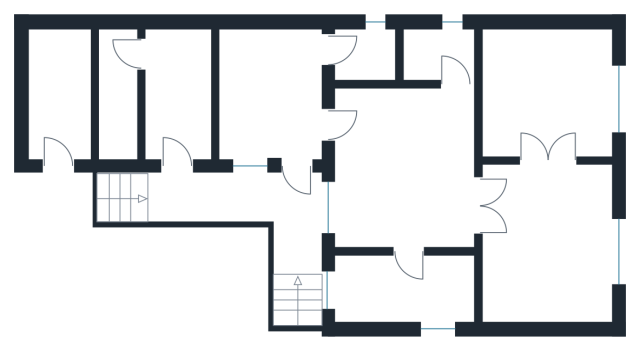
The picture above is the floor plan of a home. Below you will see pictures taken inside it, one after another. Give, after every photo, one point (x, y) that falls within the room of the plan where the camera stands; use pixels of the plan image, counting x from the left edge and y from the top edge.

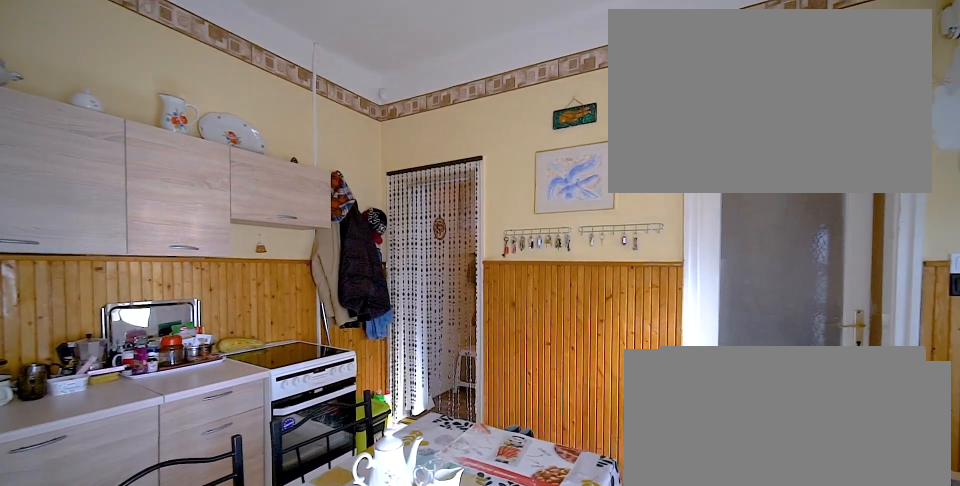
(272, 97)
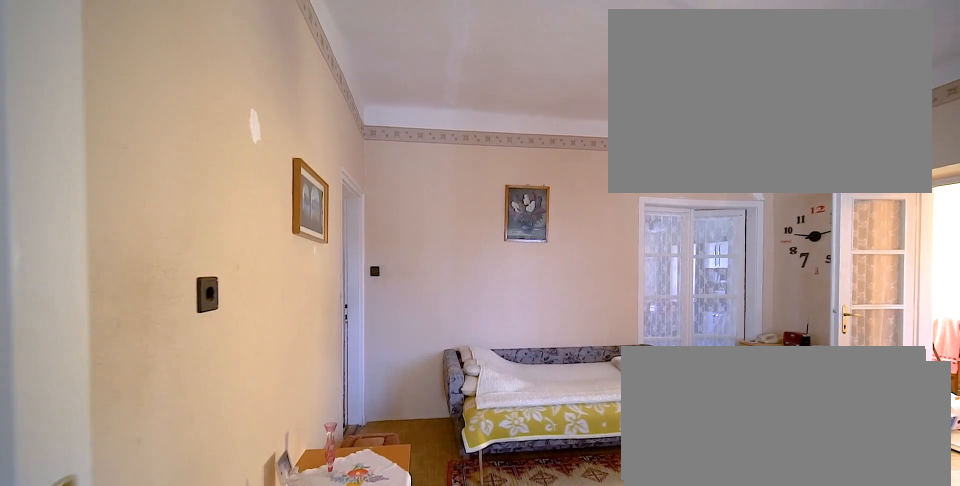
(407, 177)
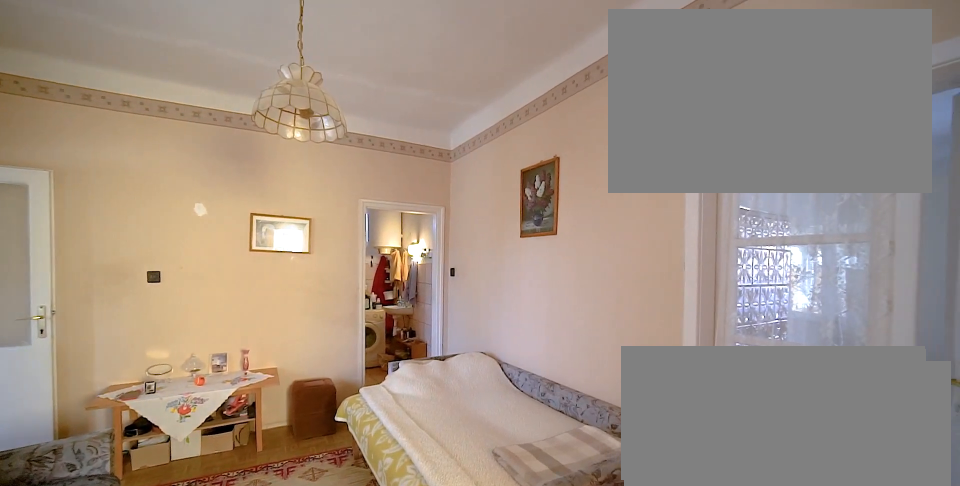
(407, 177)
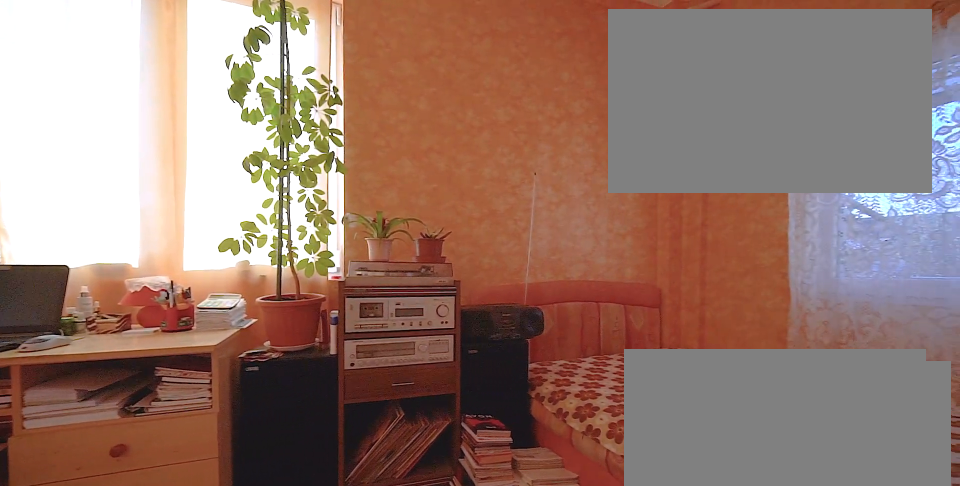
(407, 293)
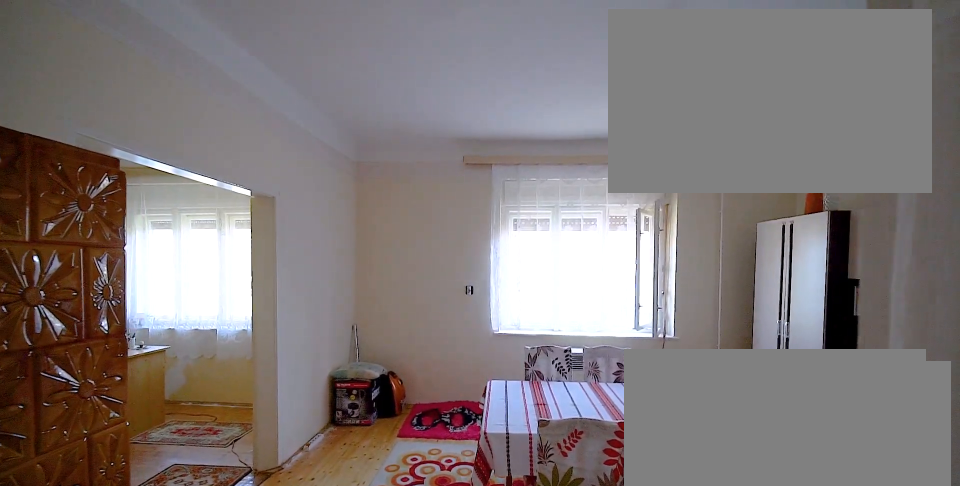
(549, 247)
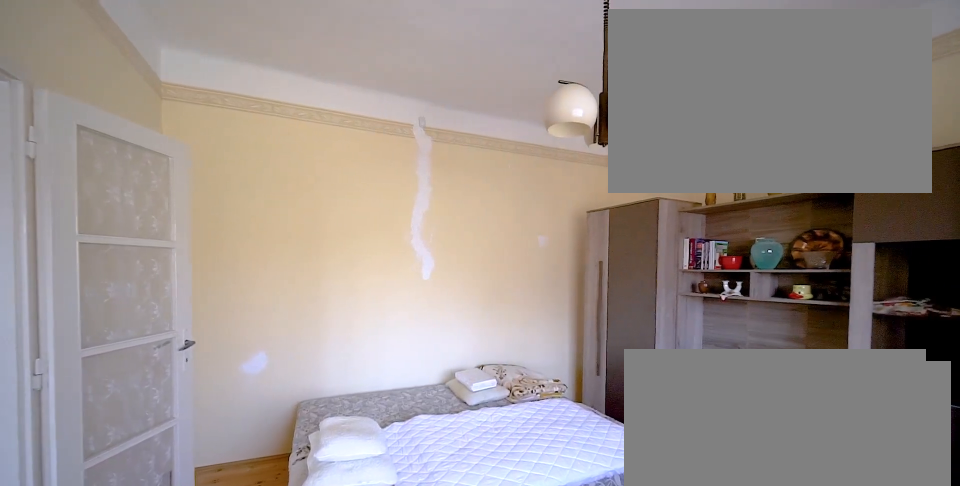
(548, 95)
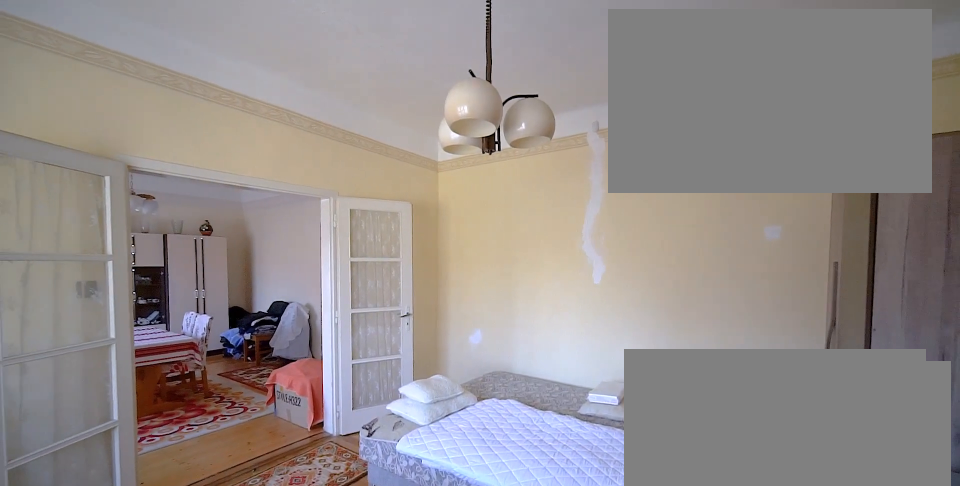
(549, 95)
